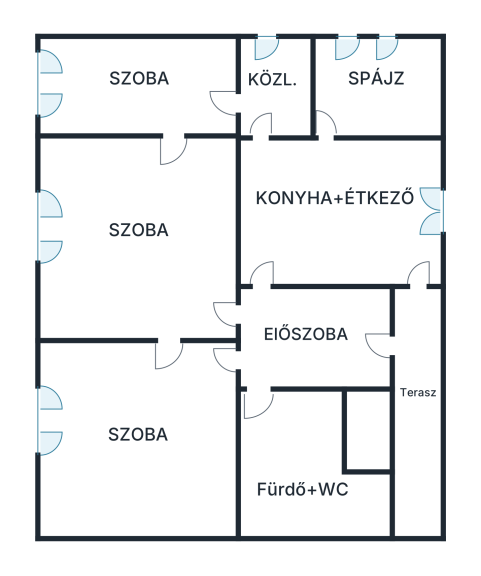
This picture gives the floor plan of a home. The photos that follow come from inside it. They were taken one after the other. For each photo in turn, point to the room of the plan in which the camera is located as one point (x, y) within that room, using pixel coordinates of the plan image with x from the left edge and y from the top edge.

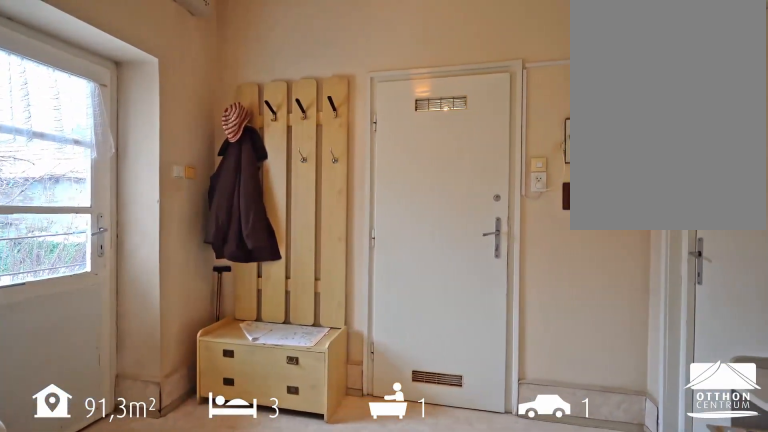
(313, 333)
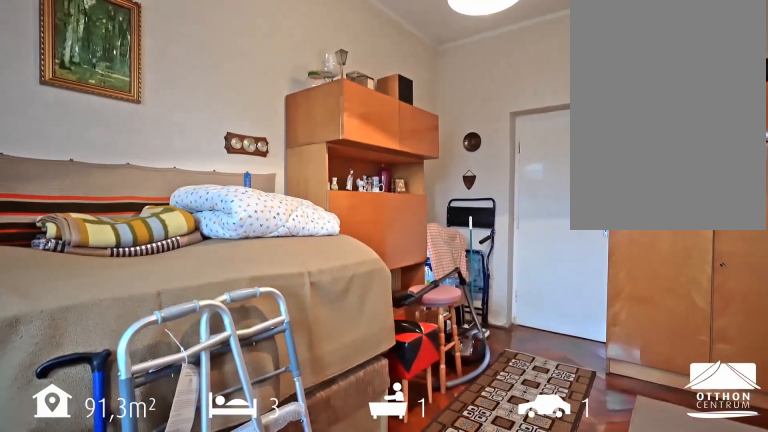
(139, 87)
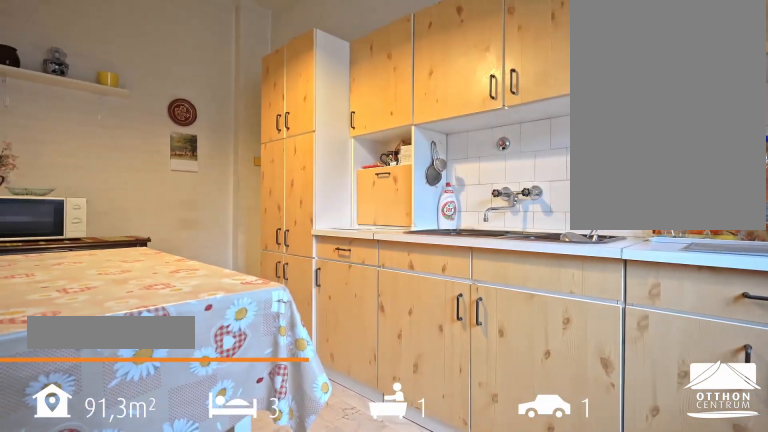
(343, 217)
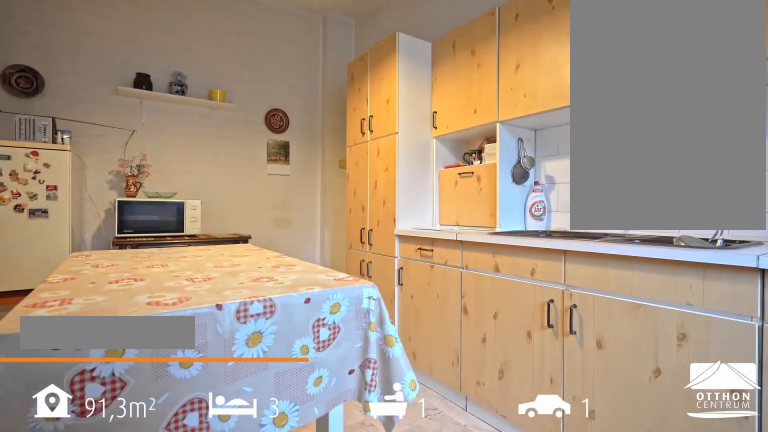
(343, 217)
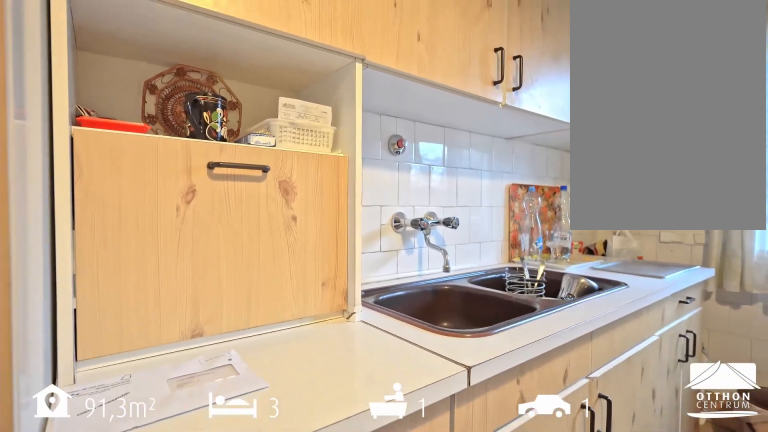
(343, 217)
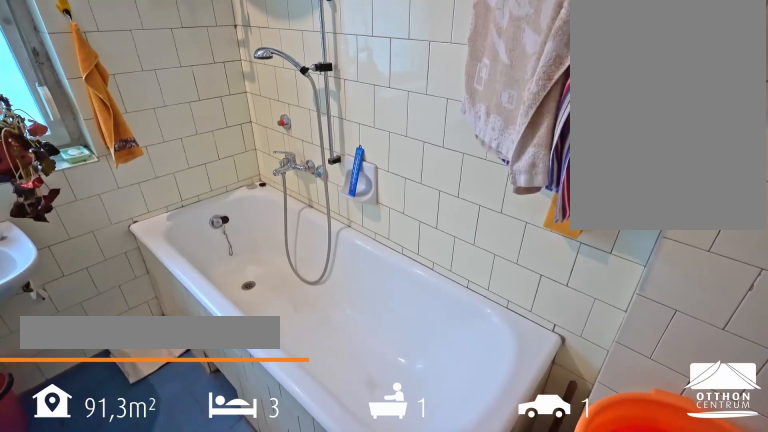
(292, 468)
